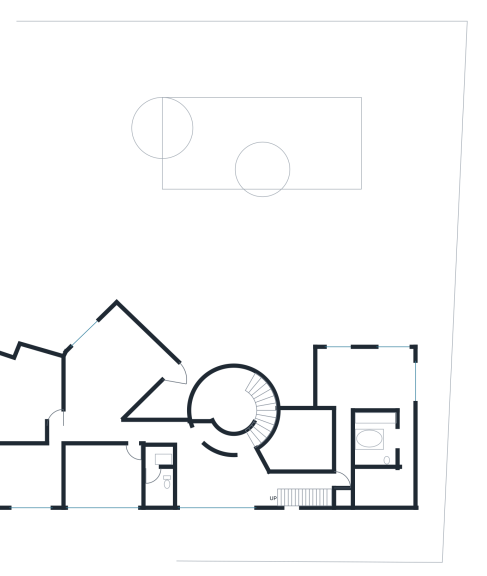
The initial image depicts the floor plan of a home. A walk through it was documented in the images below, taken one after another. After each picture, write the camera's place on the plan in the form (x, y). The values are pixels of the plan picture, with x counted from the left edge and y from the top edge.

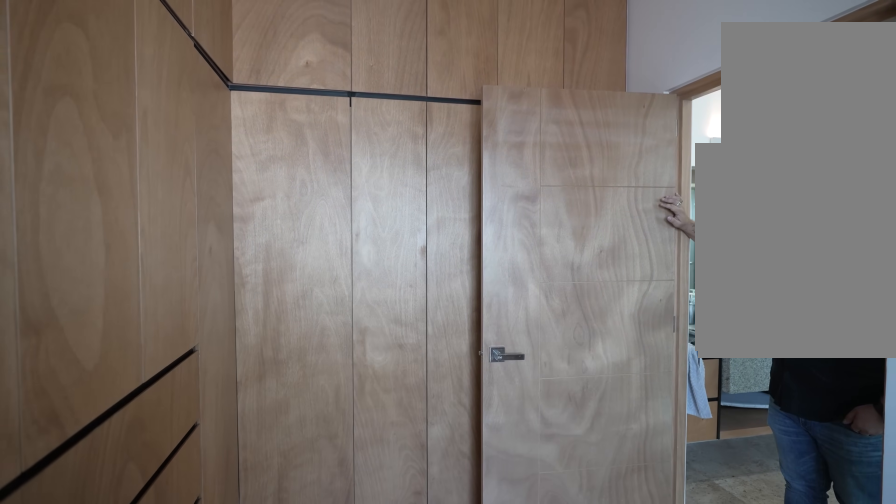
(380, 489)
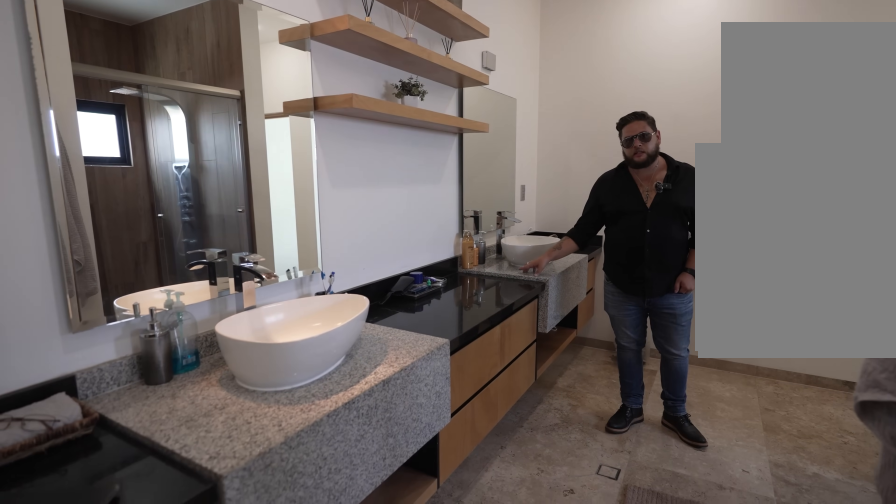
(392, 437)
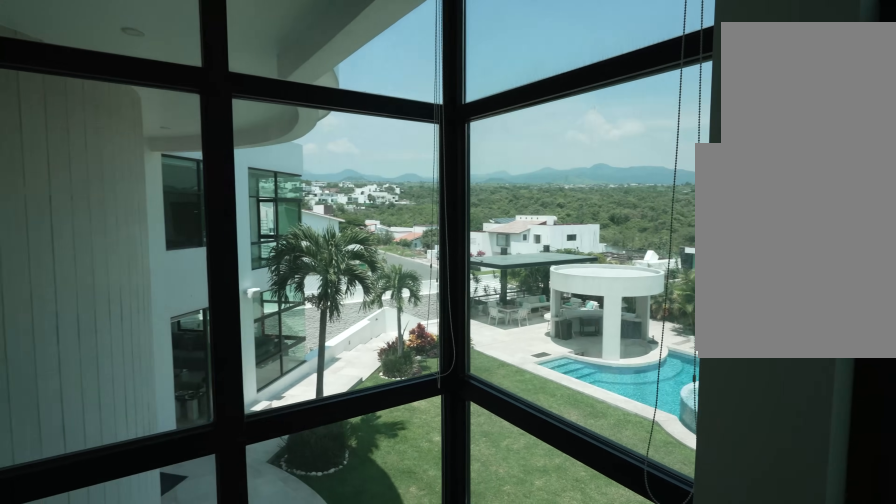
(357, 360)
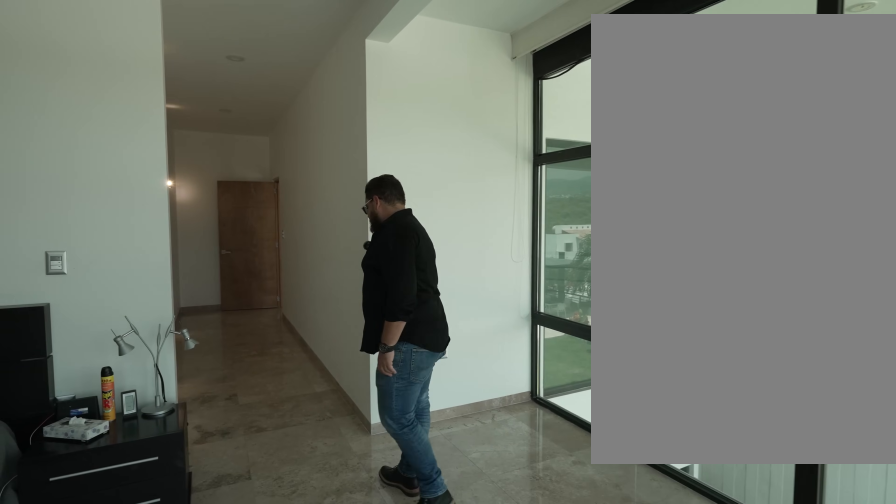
(357, 360)
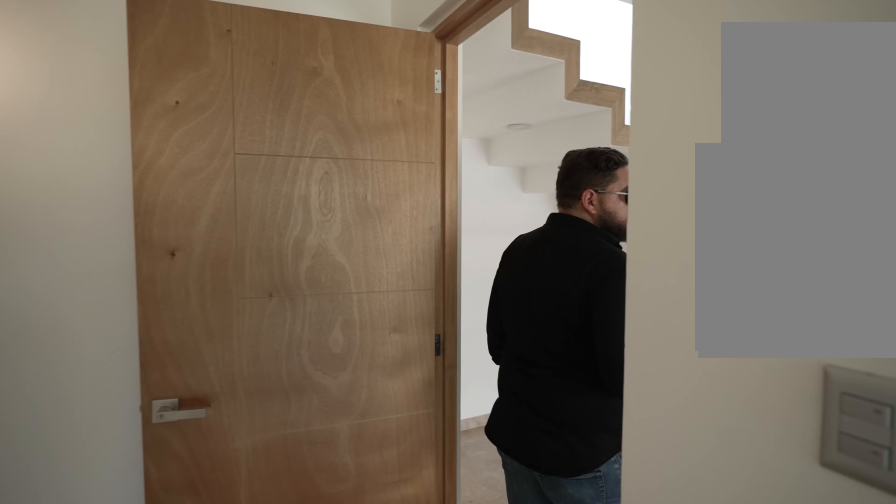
(339, 439)
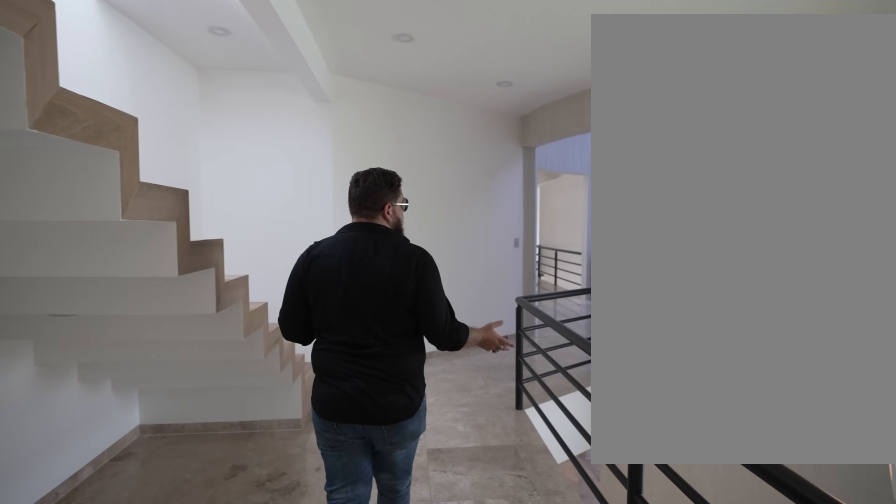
(328, 477)
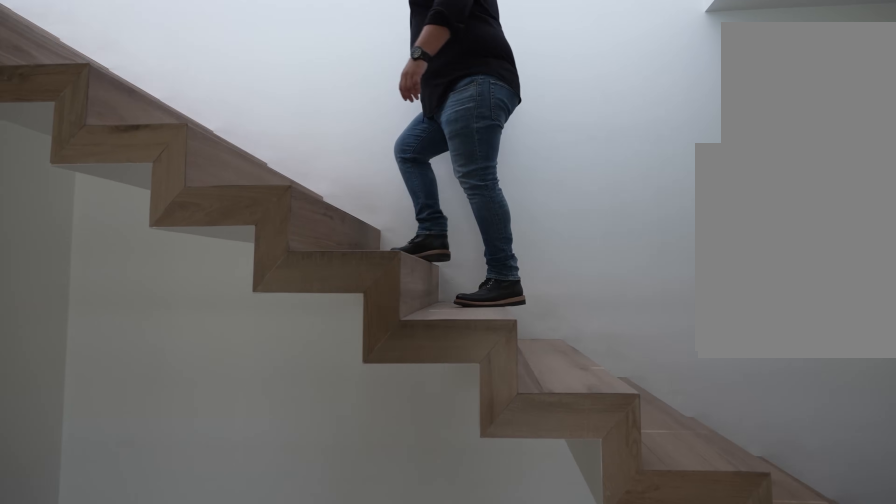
(299, 479)
